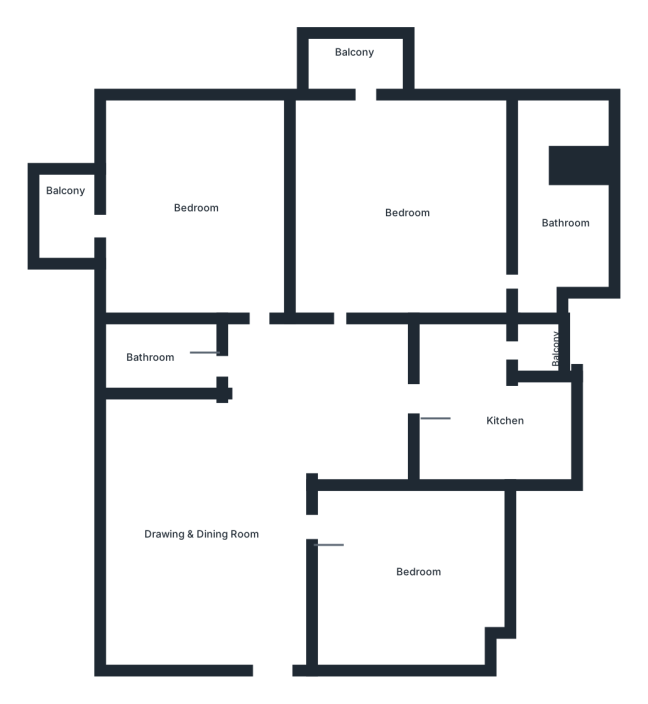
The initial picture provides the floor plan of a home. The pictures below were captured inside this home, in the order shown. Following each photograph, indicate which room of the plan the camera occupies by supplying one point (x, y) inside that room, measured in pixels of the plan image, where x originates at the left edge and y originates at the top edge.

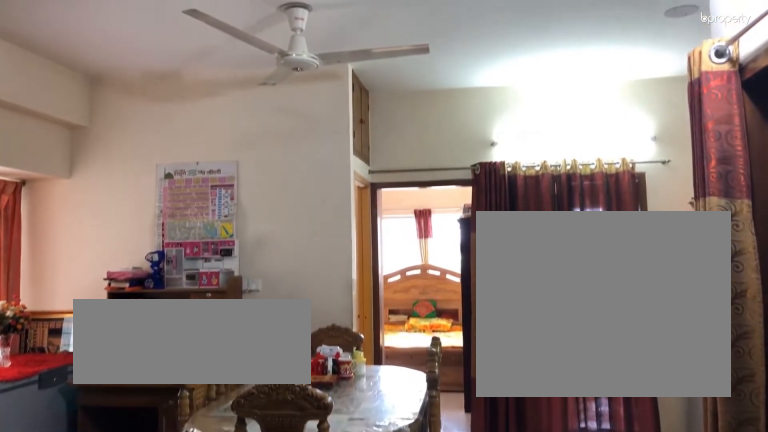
(210, 532)
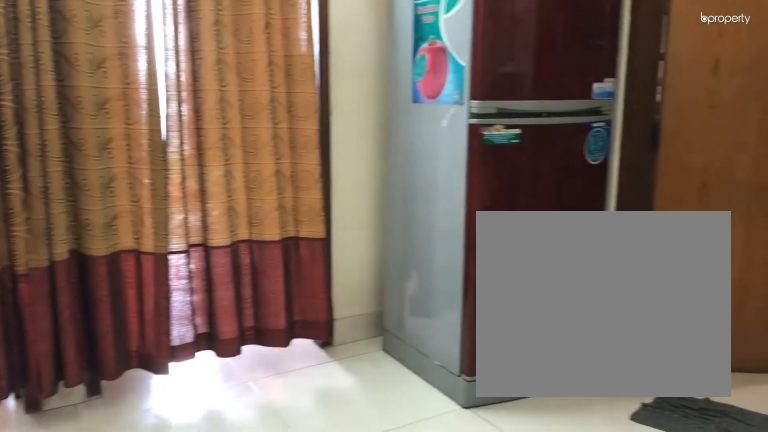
(323, 394)
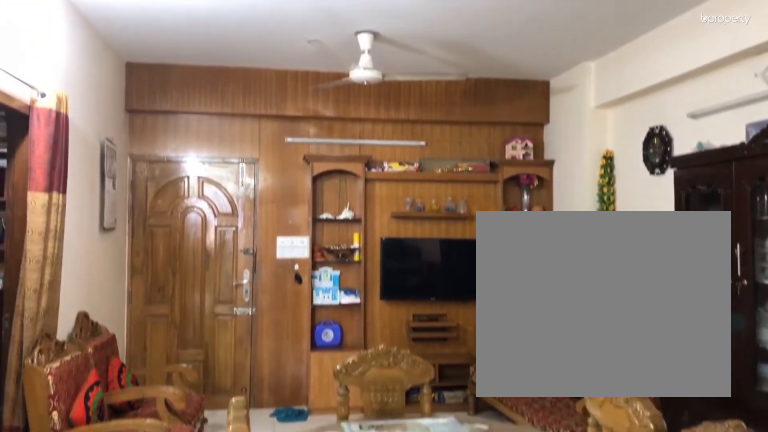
(200, 520)
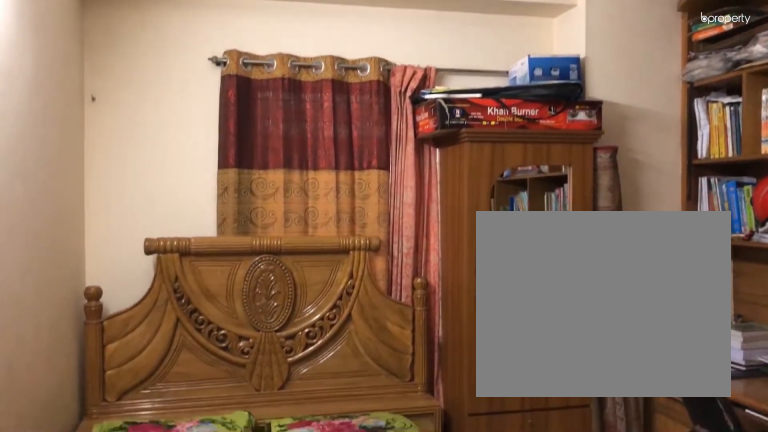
(408, 577)
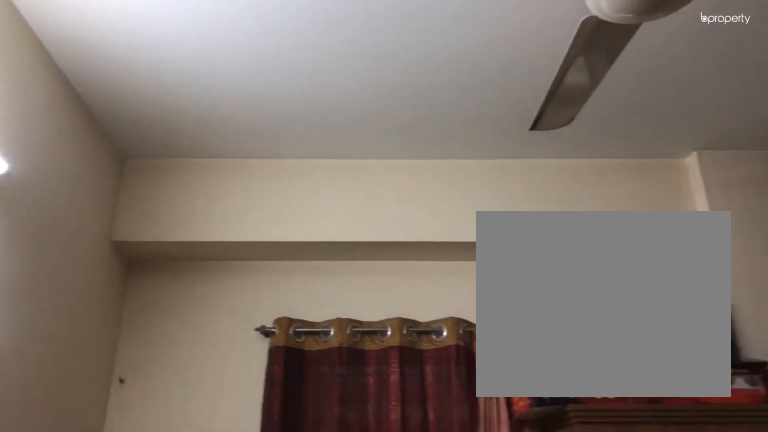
(408, 578)
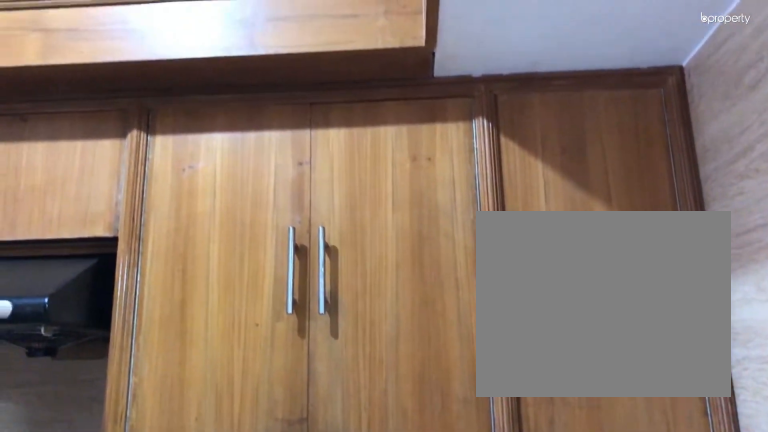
(465, 401)
